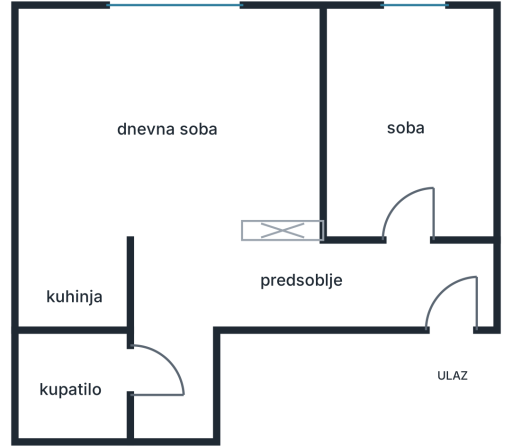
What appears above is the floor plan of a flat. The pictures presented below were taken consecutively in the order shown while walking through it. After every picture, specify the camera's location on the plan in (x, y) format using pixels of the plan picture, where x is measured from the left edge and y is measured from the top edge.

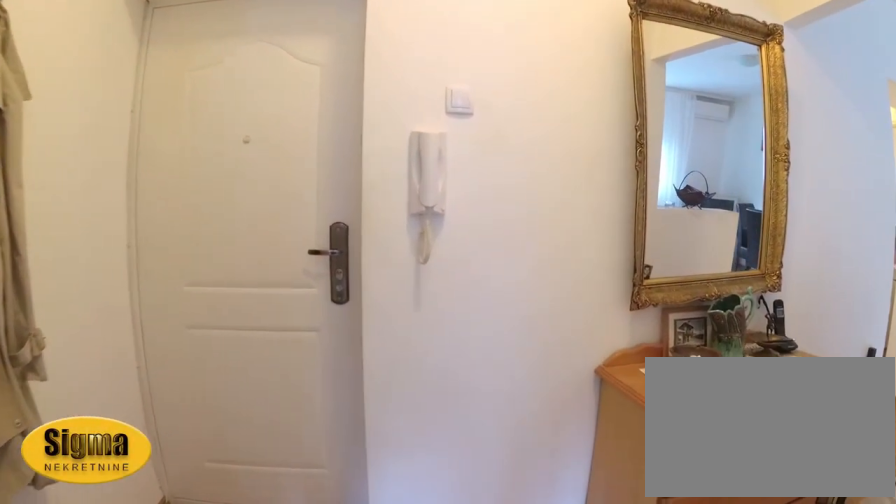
(417, 221)
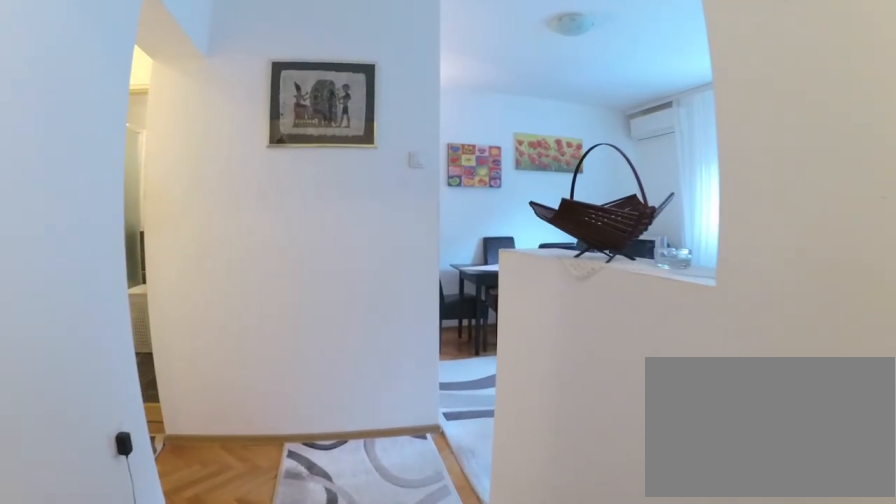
(347, 271)
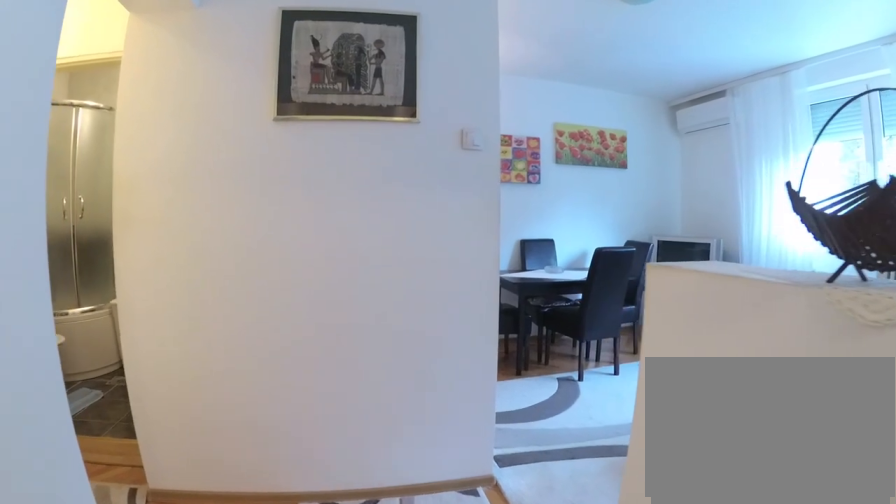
(307, 271)
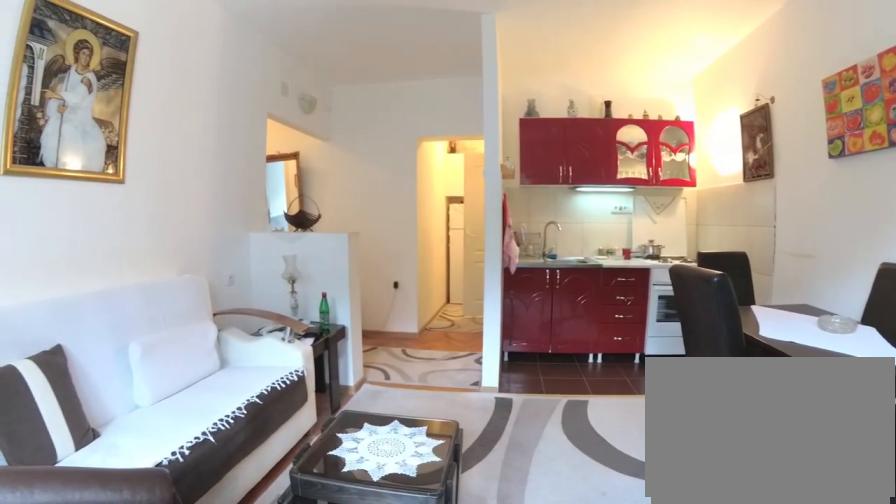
(208, 51)
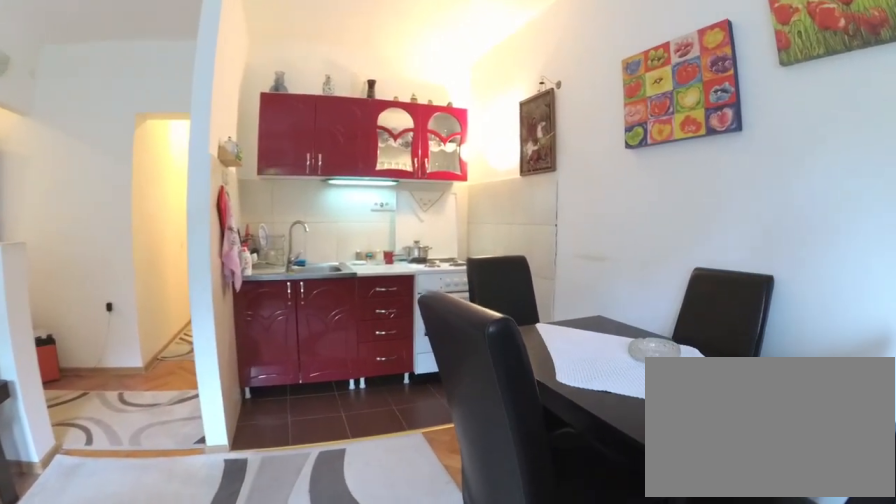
(194, 86)
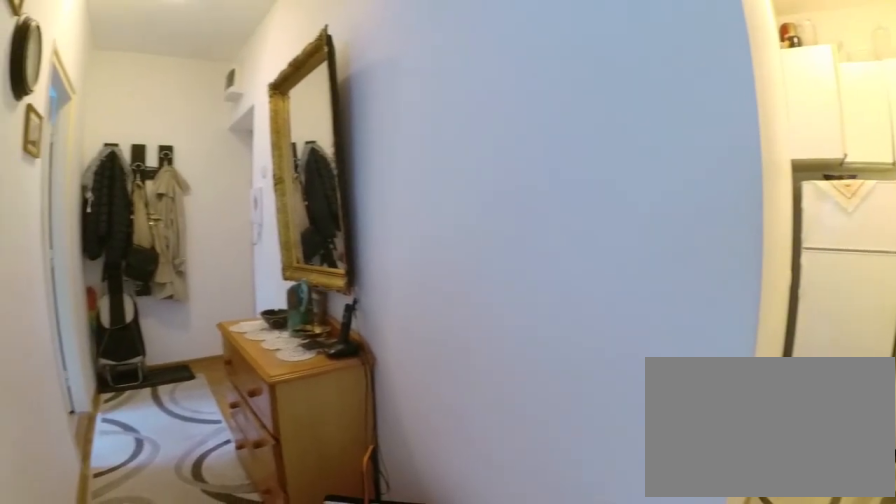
(158, 276)
